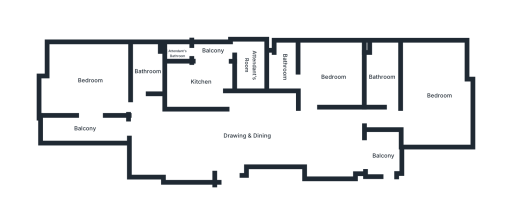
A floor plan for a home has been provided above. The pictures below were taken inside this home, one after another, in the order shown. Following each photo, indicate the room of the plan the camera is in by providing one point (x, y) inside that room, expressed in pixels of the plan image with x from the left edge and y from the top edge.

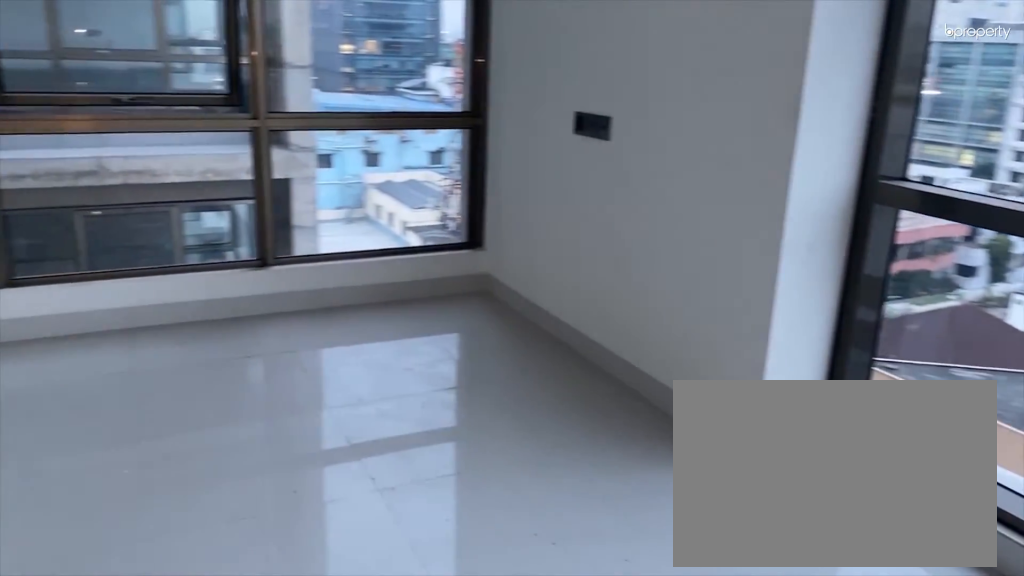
(439, 120)
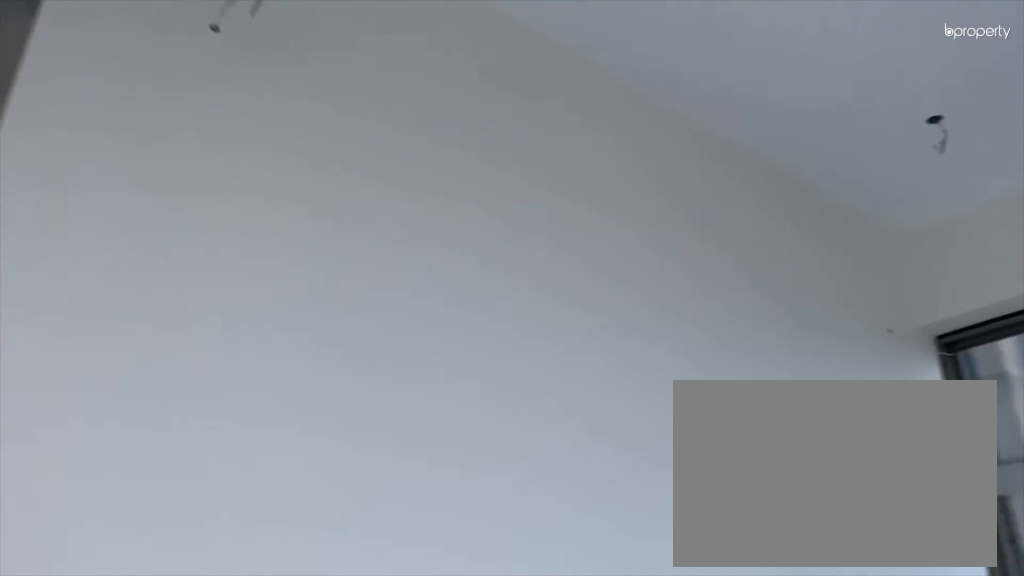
(439, 120)
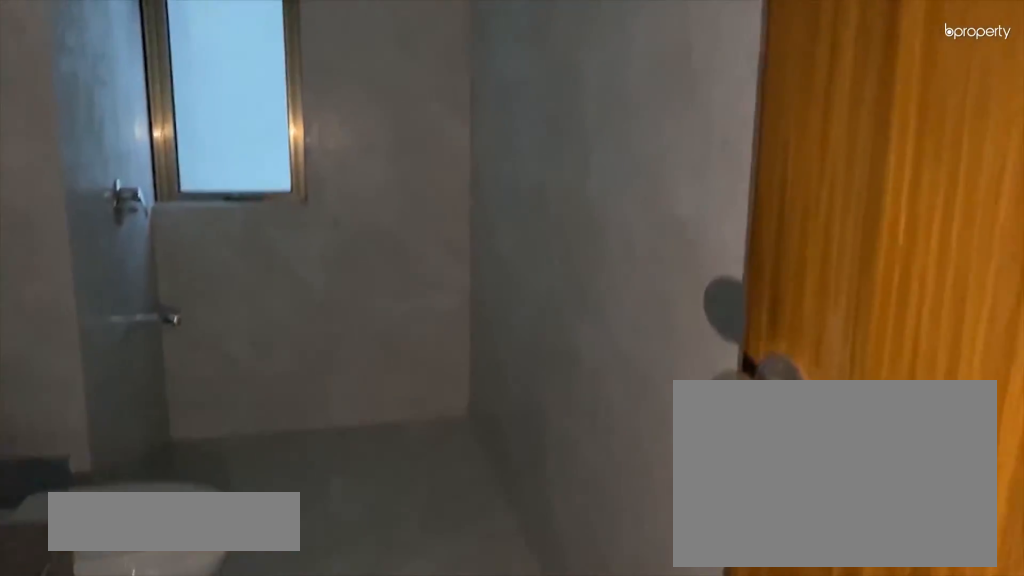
(381, 78)
